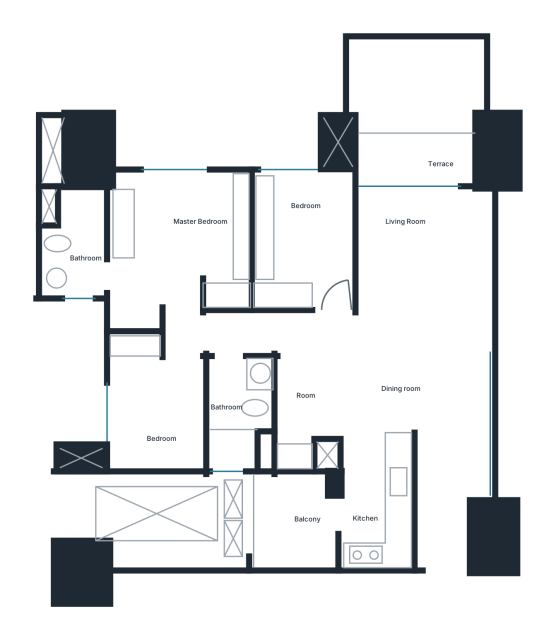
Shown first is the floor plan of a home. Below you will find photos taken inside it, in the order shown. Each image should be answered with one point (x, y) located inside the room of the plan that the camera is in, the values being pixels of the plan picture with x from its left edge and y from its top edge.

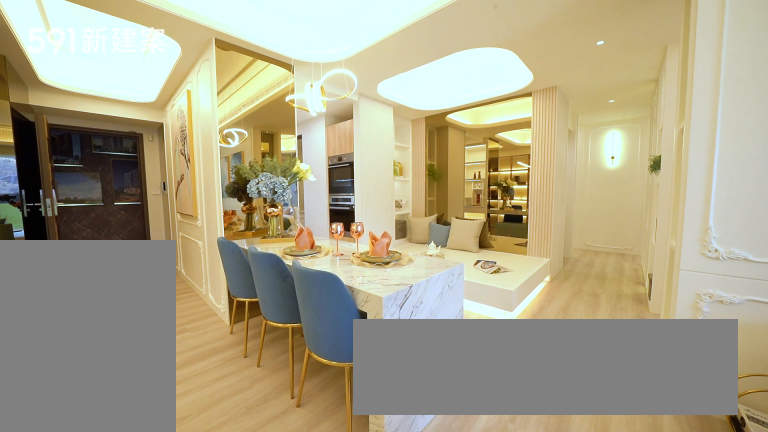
(403, 383)
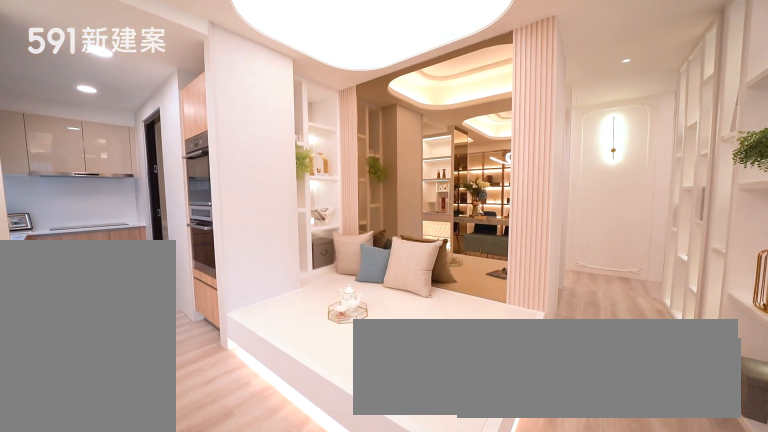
(304, 410)
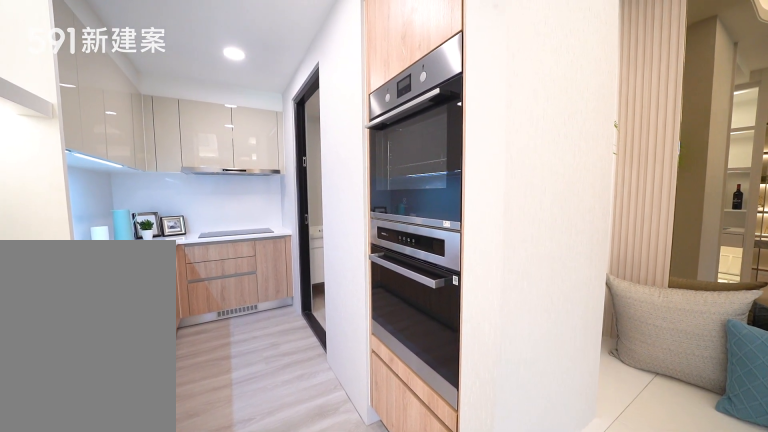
(378, 500)
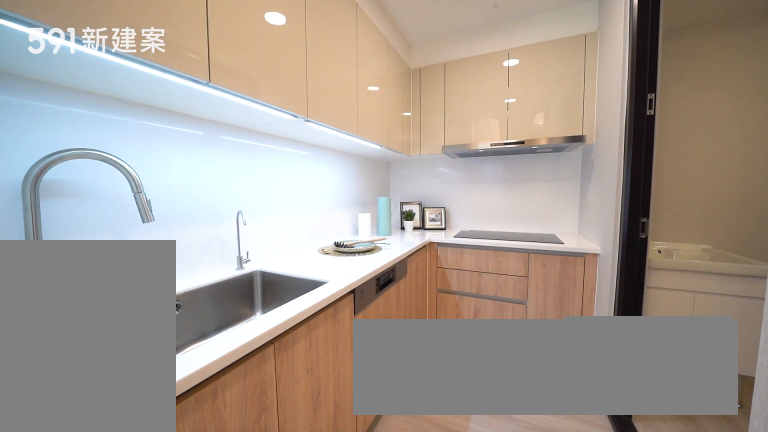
(378, 500)
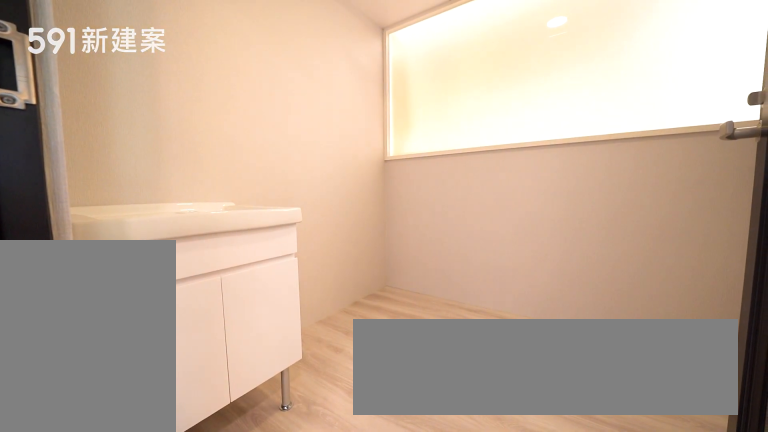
(295, 520)
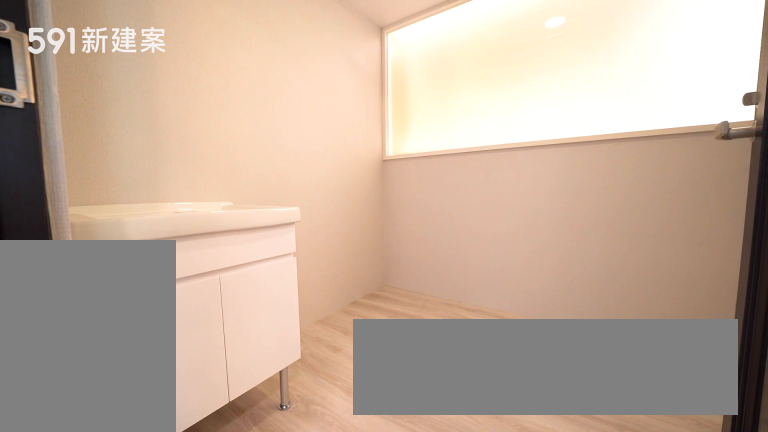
(295, 520)
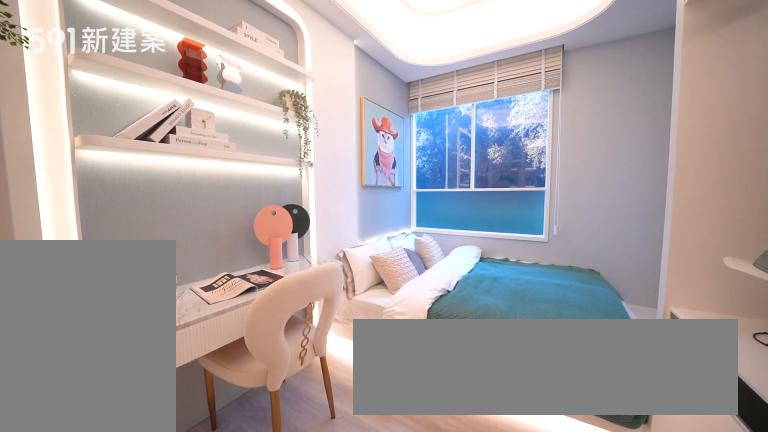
(300, 236)
